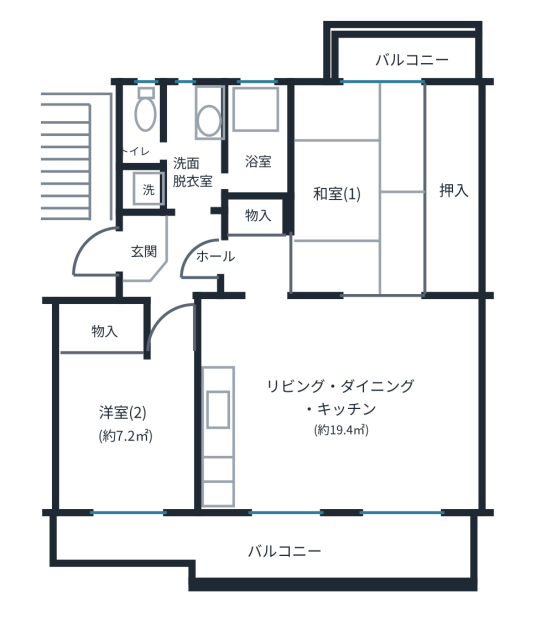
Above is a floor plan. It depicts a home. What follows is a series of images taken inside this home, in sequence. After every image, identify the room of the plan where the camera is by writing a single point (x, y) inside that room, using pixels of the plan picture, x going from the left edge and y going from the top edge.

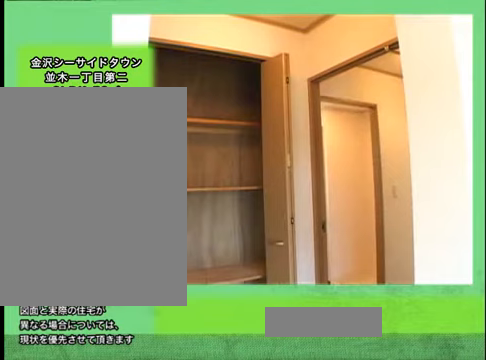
(259, 244)
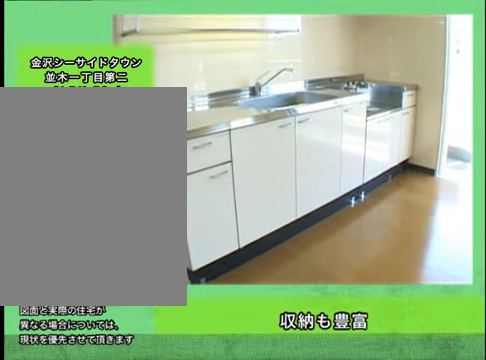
(223, 421)
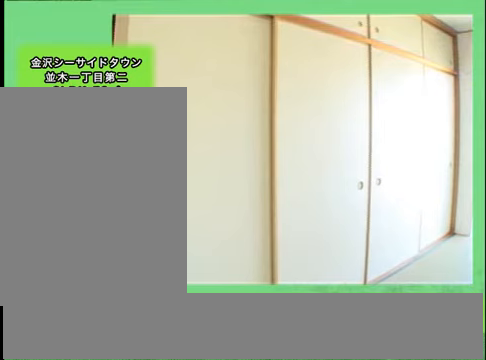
(363, 195)
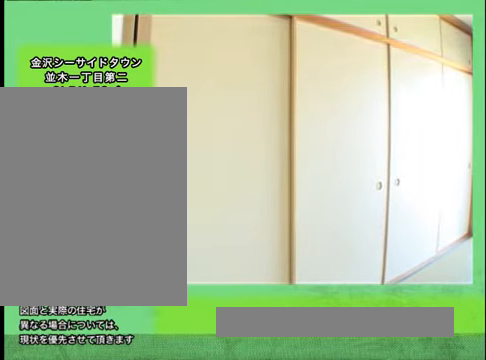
(363, 196)
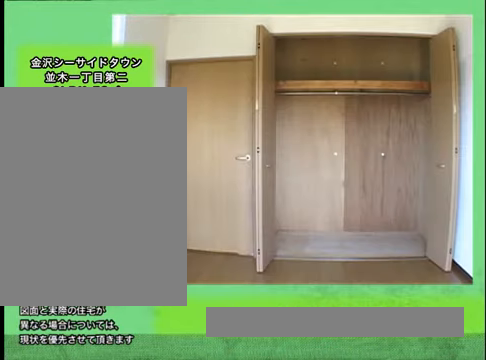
(126, 424)
